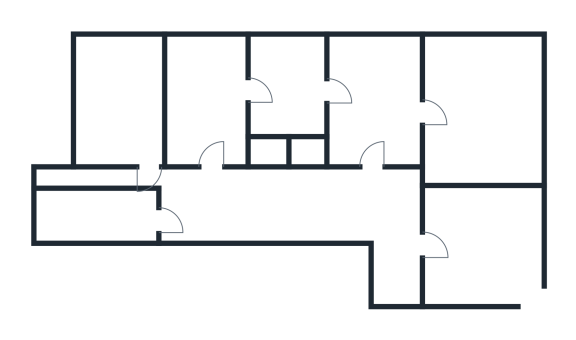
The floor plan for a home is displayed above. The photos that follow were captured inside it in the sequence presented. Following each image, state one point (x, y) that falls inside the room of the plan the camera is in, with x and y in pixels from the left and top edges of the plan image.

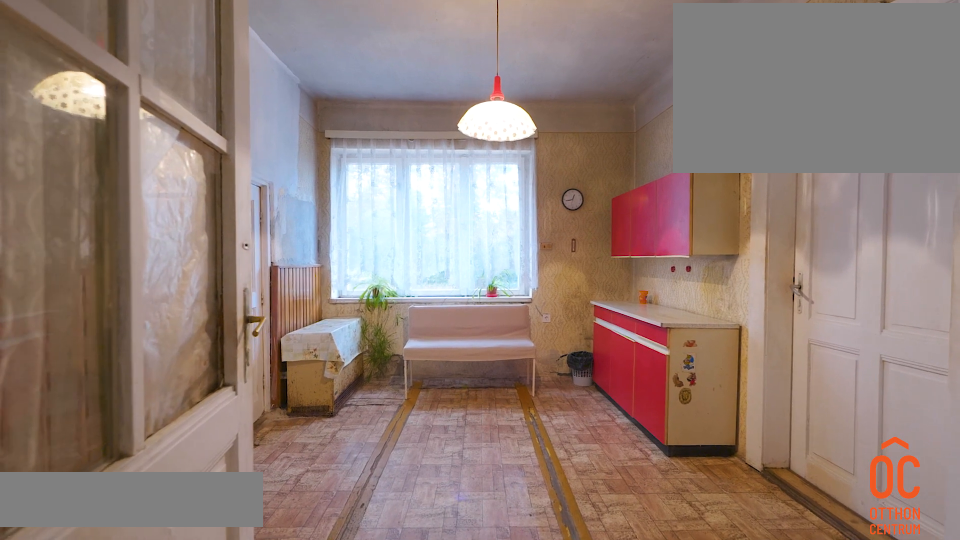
(370, 99)
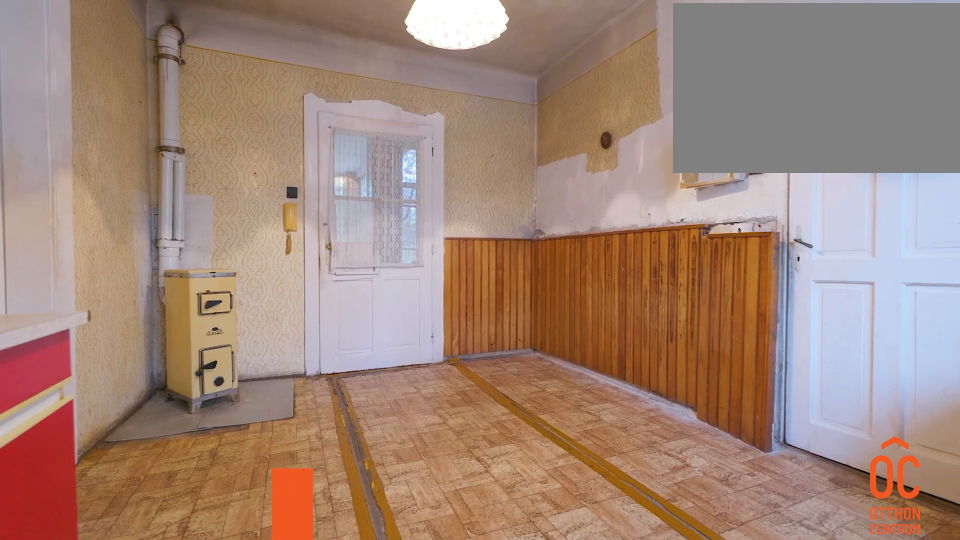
(370, 99)
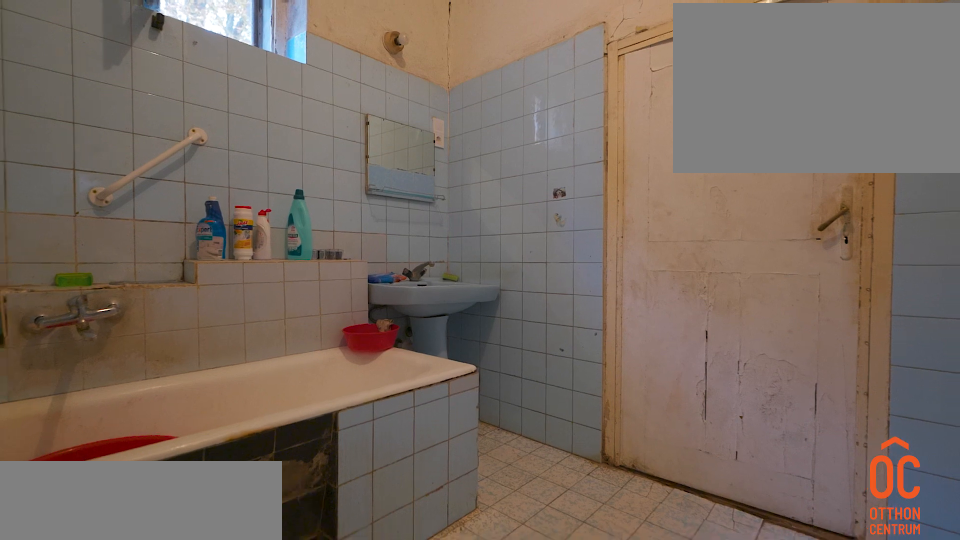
(292, 99)
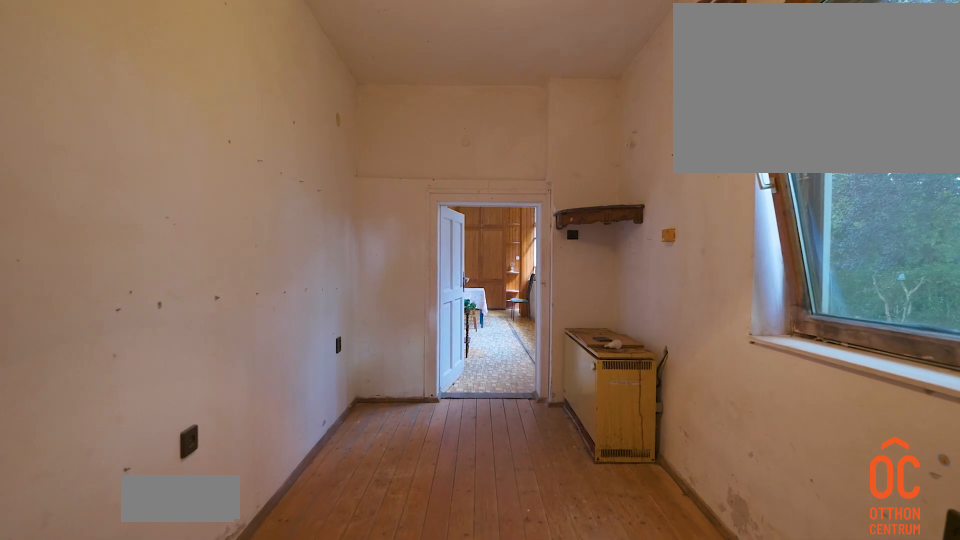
(97, 217)
